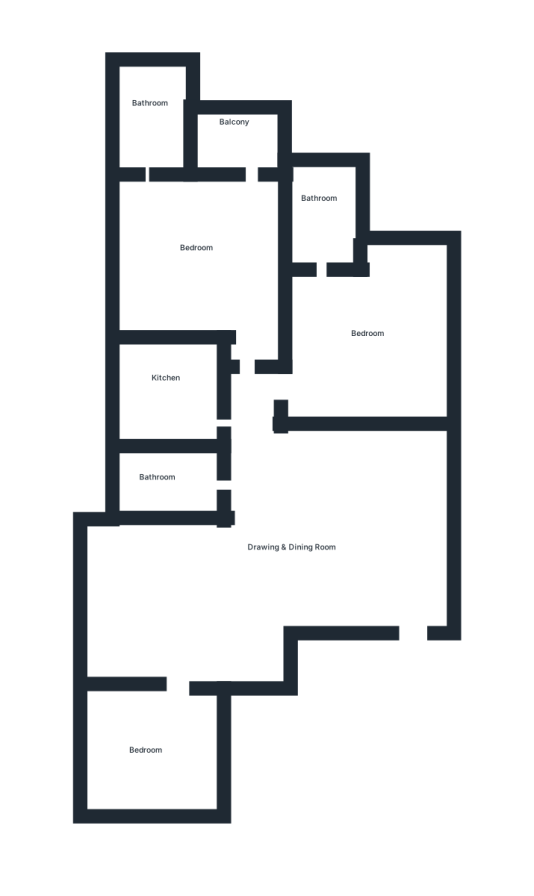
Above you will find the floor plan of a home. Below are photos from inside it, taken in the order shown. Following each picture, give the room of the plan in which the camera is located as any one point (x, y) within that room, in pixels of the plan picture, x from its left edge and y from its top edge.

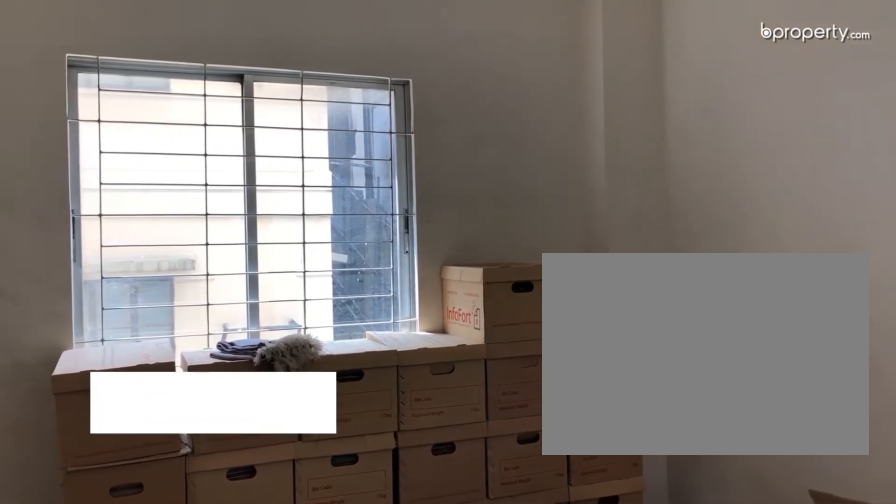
(161, 749)
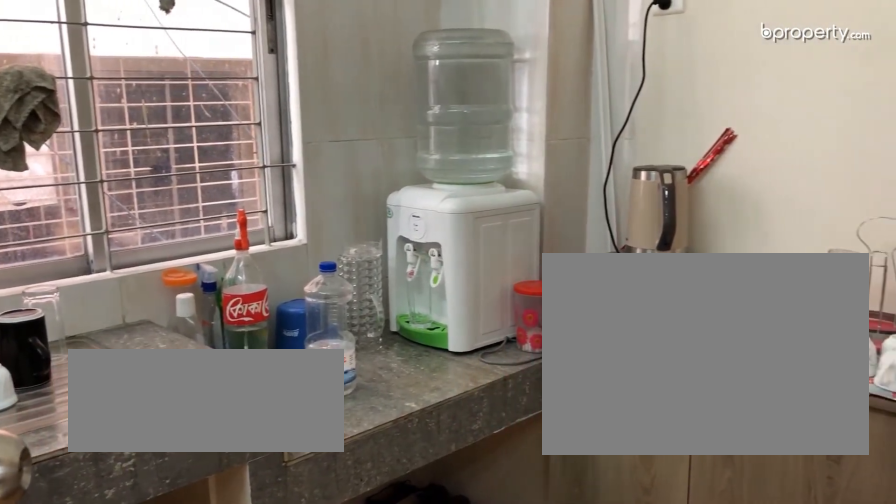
(175, 387)
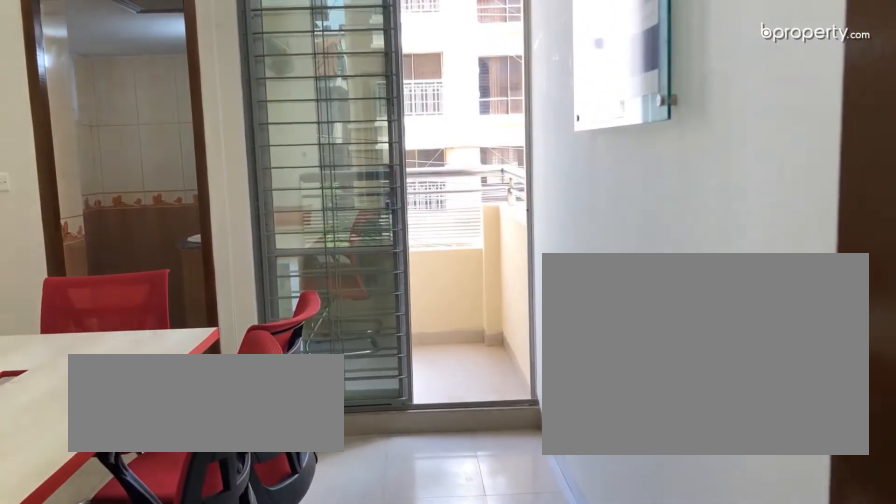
(185, 249)
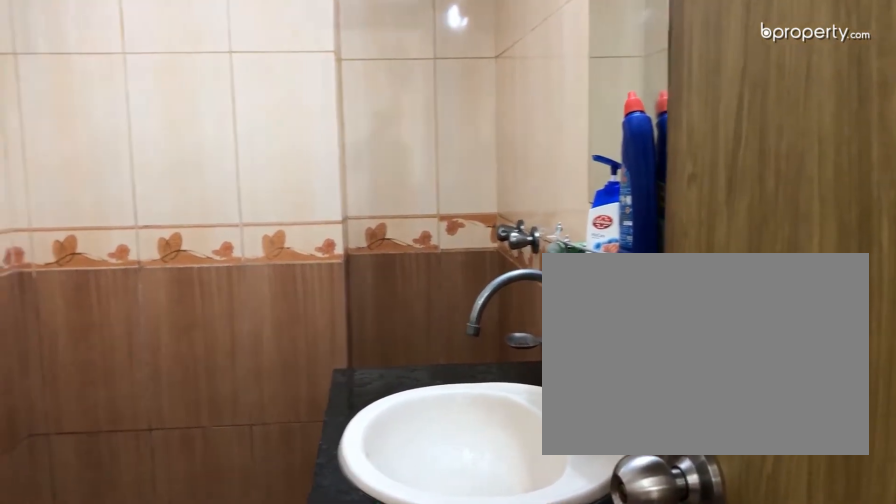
(155, 105)
